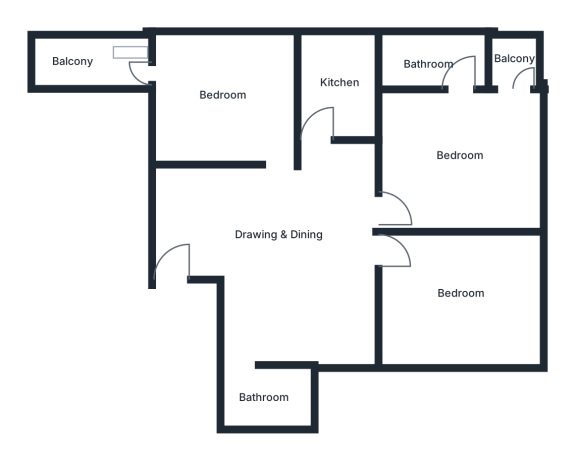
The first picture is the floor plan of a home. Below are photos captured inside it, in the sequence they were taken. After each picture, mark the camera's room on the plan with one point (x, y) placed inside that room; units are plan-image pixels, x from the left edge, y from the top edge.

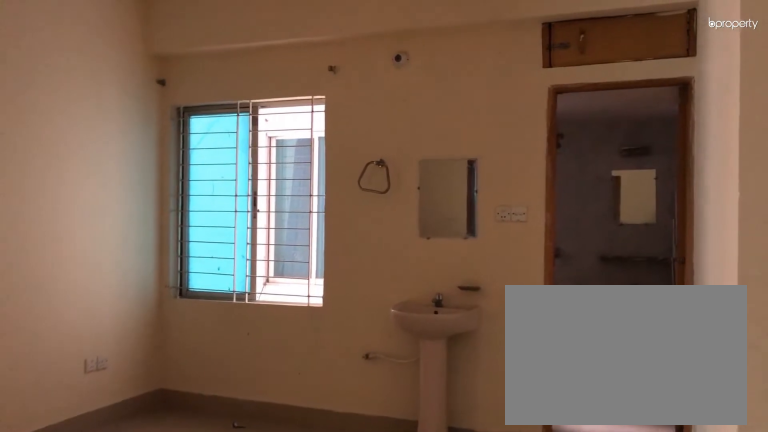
(277, 235)
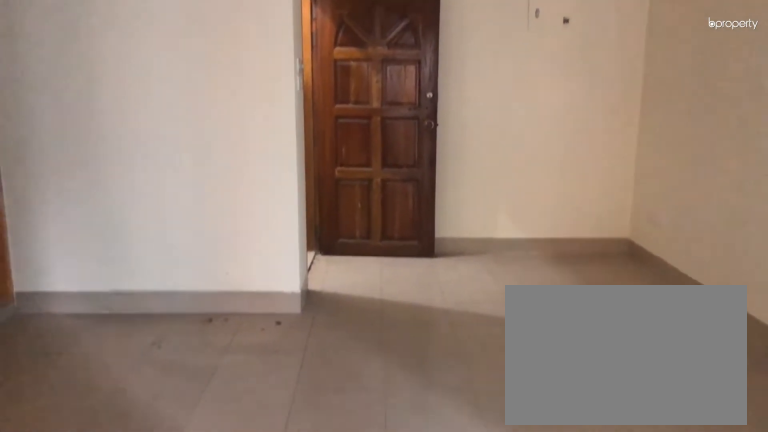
(277, 235)
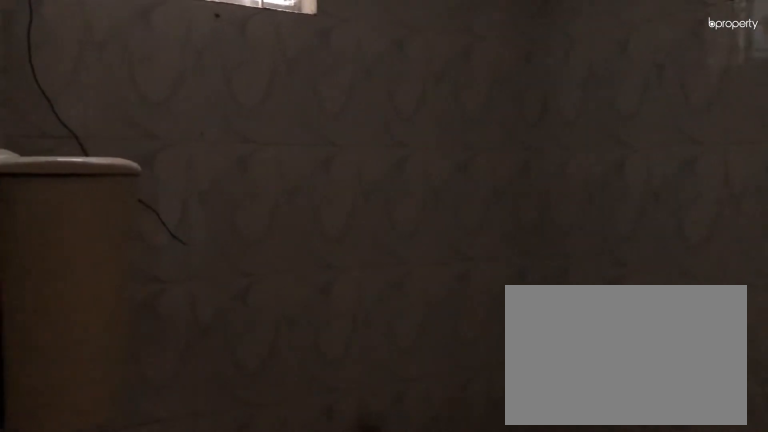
(264, 397)
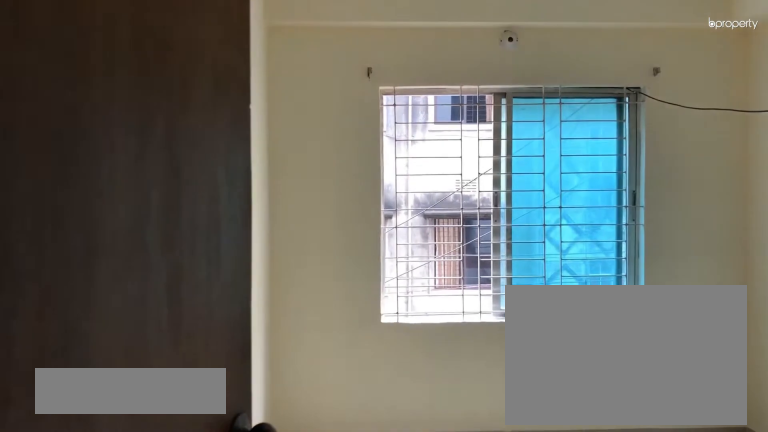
(462, 294)
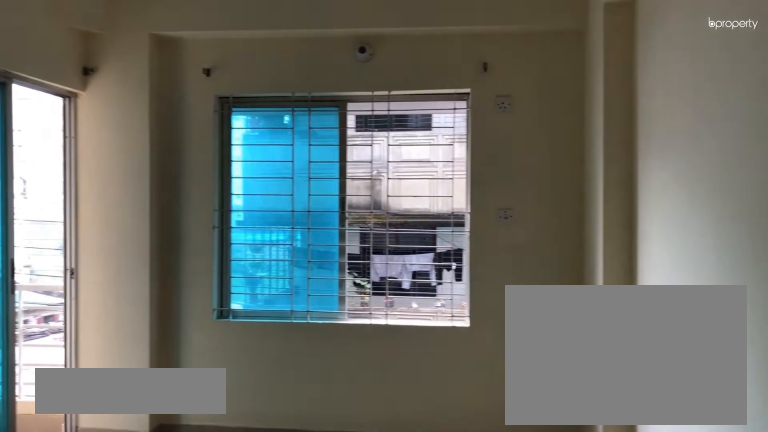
(462, 153)
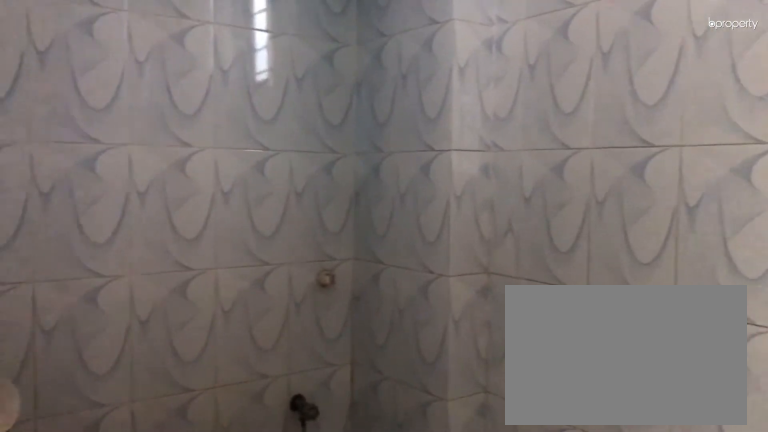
(428, 66)
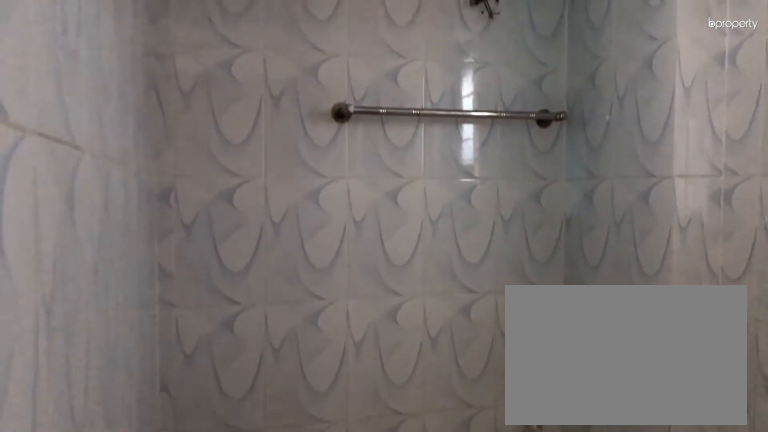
(428, 66)
